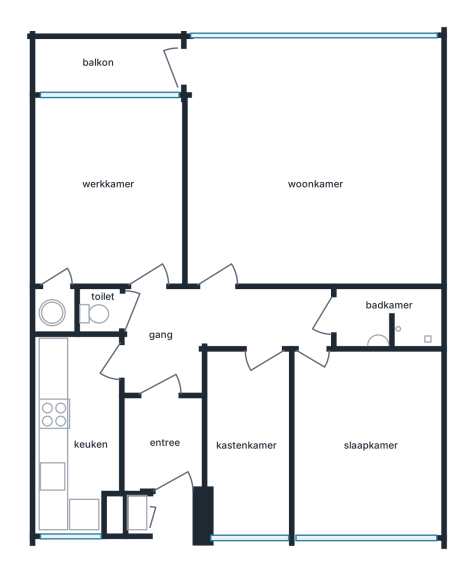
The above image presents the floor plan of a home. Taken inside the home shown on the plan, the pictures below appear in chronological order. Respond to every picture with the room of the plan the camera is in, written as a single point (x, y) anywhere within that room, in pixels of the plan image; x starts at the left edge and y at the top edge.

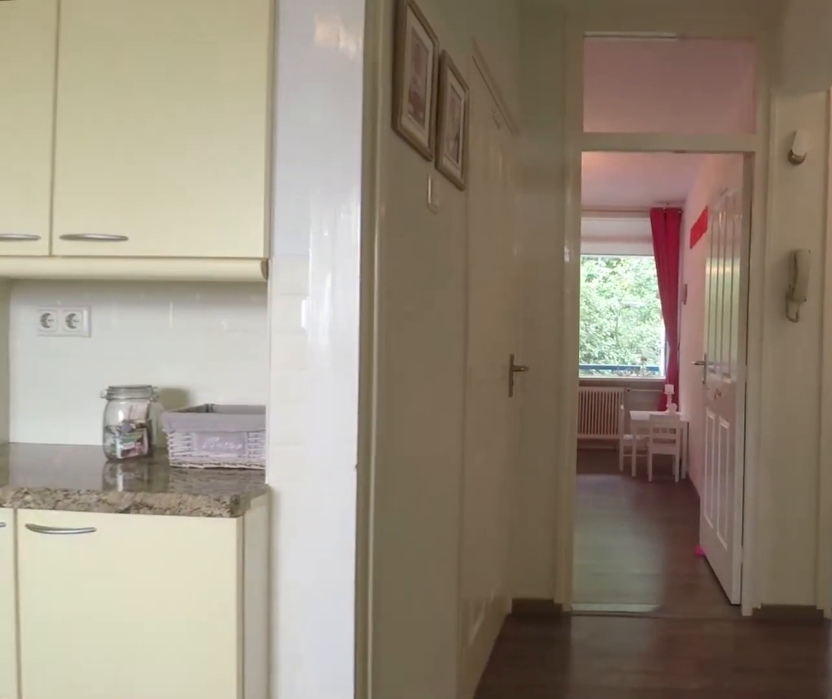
(213, 329)
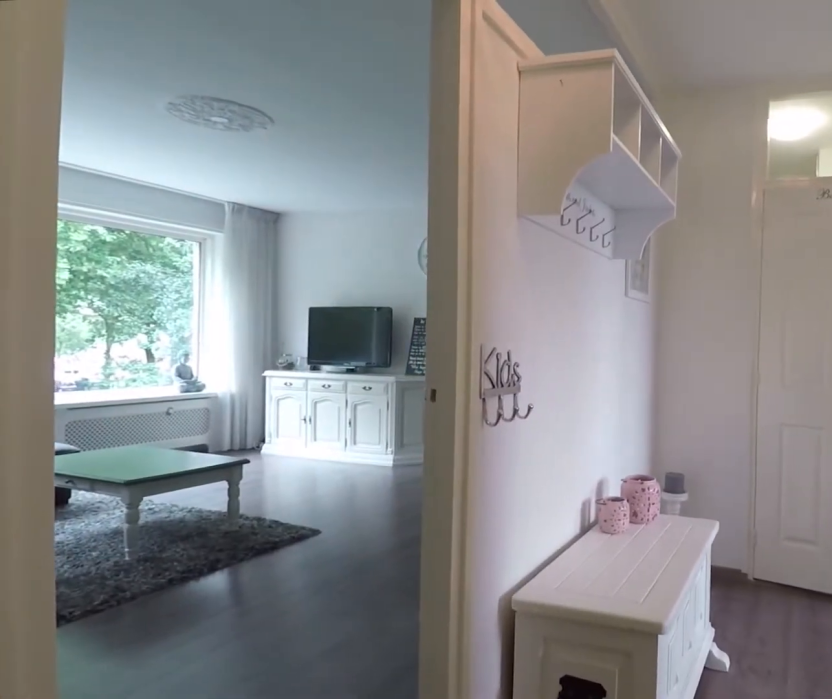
(213, 329)
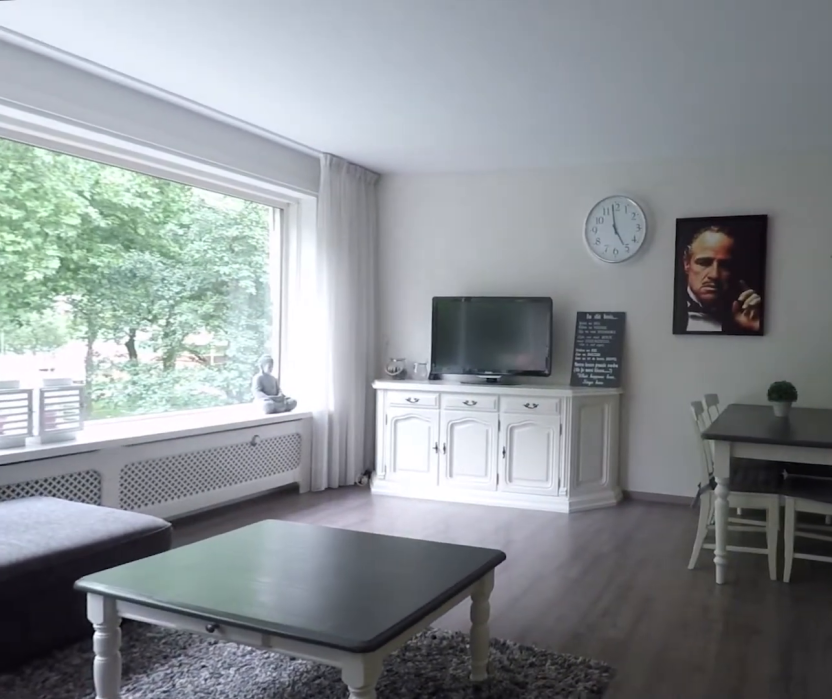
(313, 163)
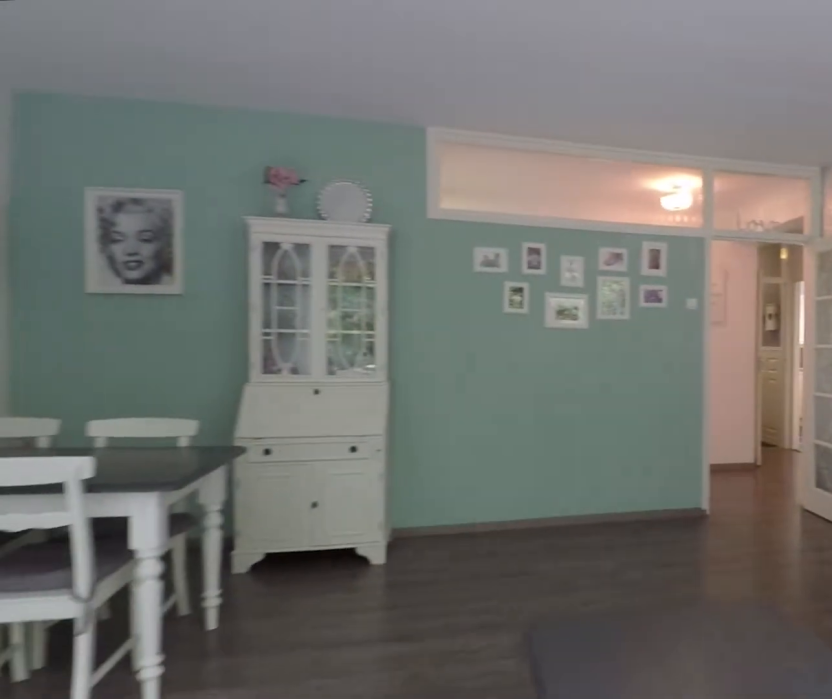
(313, 163)
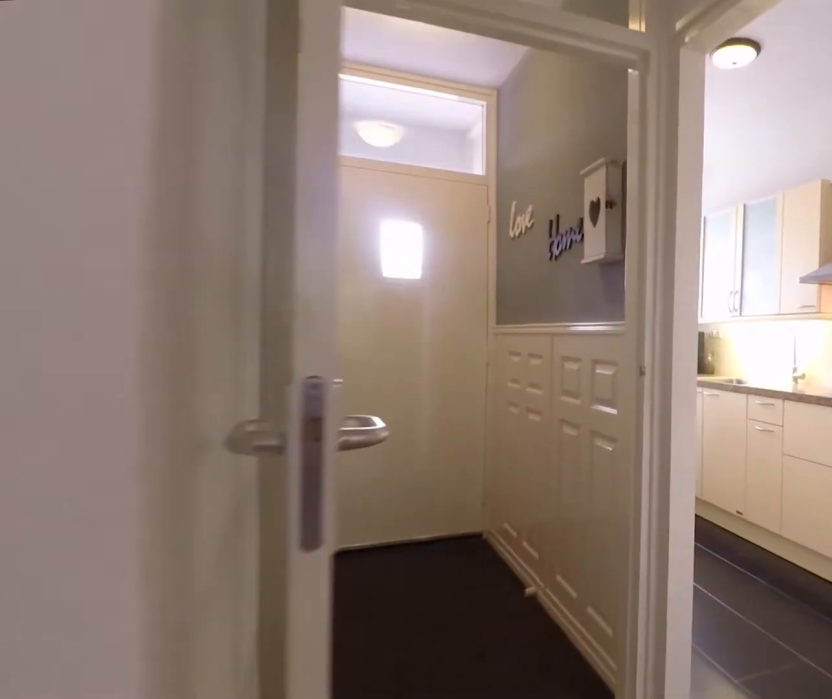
(213, 329)
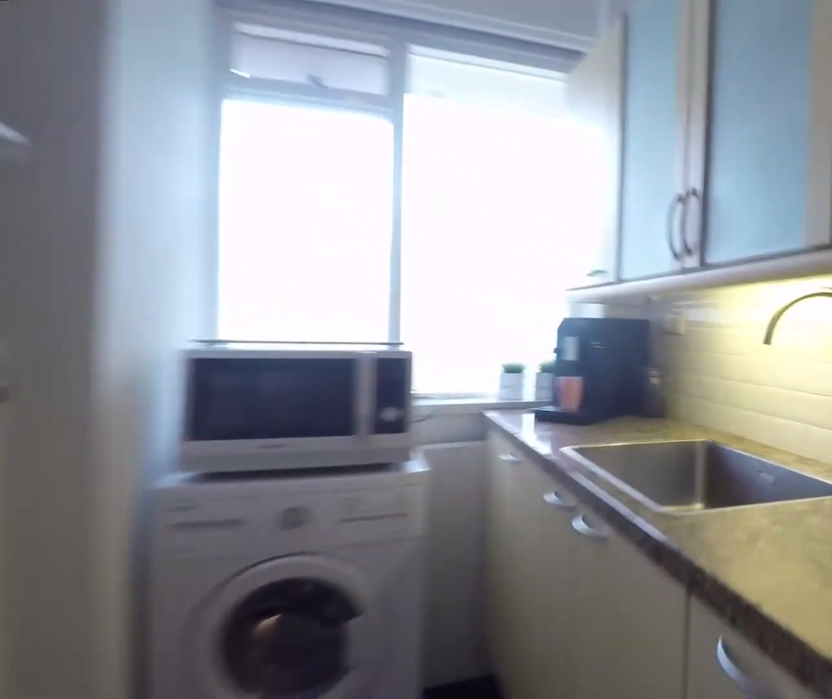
(77, 431)
